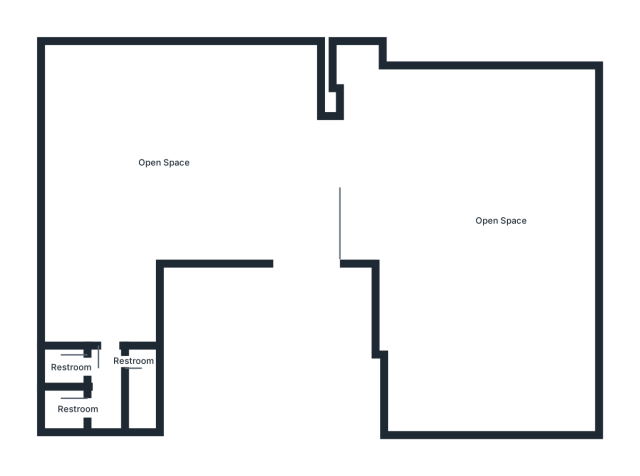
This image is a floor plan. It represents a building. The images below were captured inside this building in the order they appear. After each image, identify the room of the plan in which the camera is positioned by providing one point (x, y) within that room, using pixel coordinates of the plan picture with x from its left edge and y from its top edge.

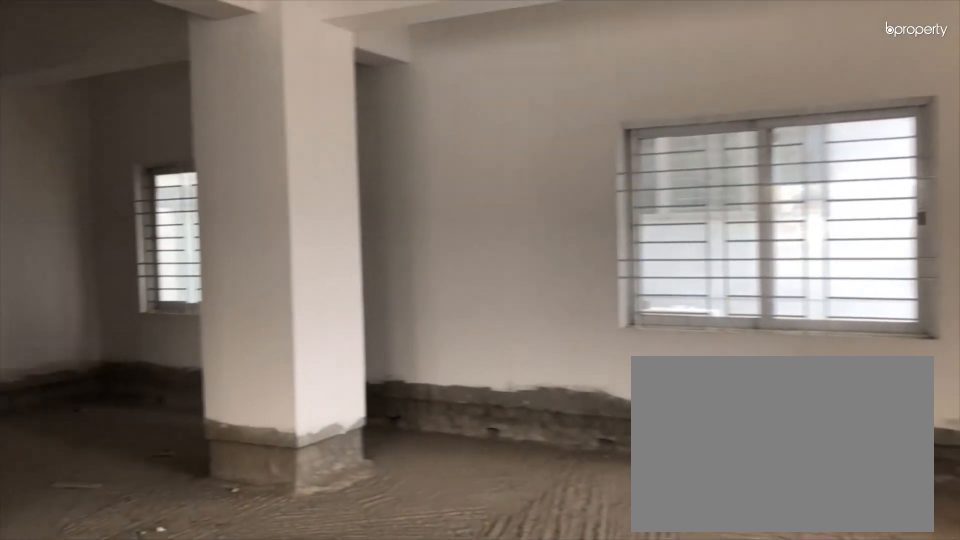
(160, 165)
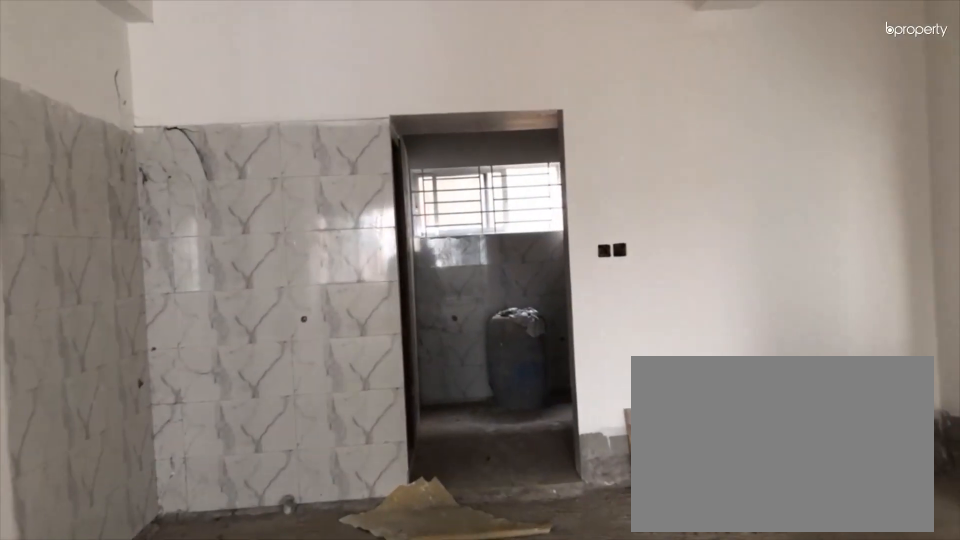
(107, 255)
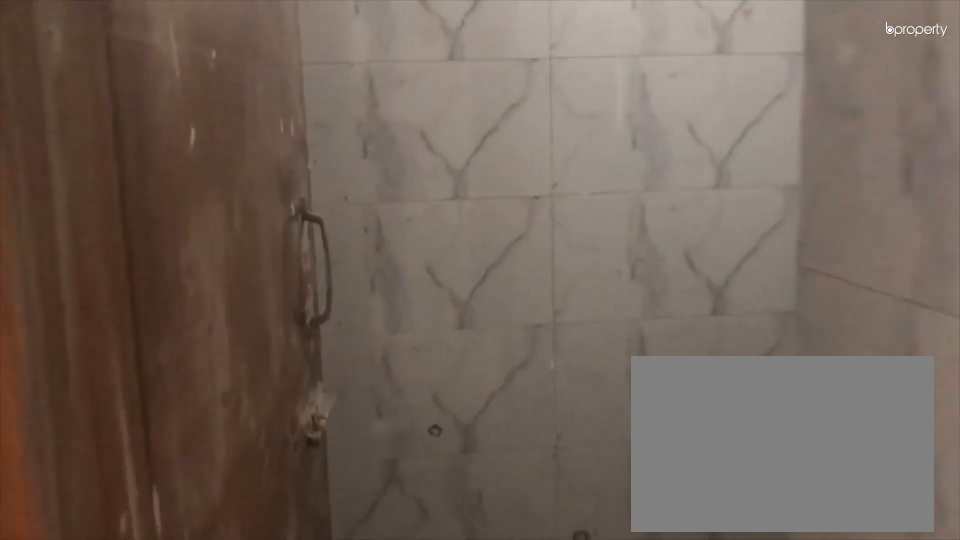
(108, 360)
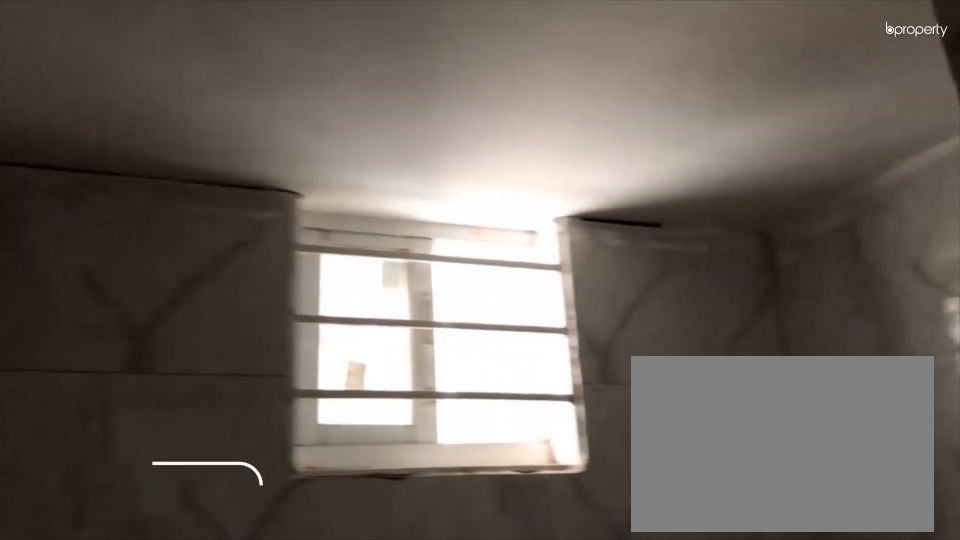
(108, 360)
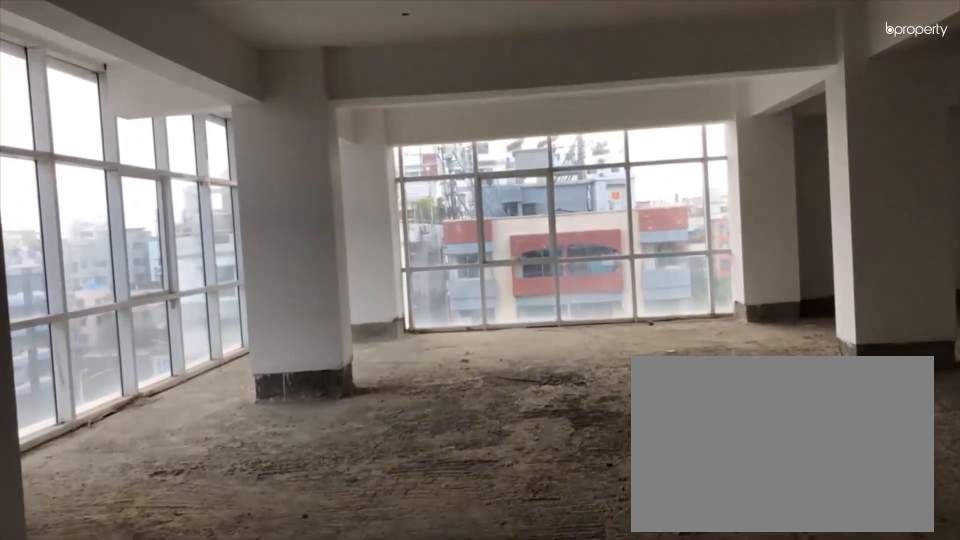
(465, 198)
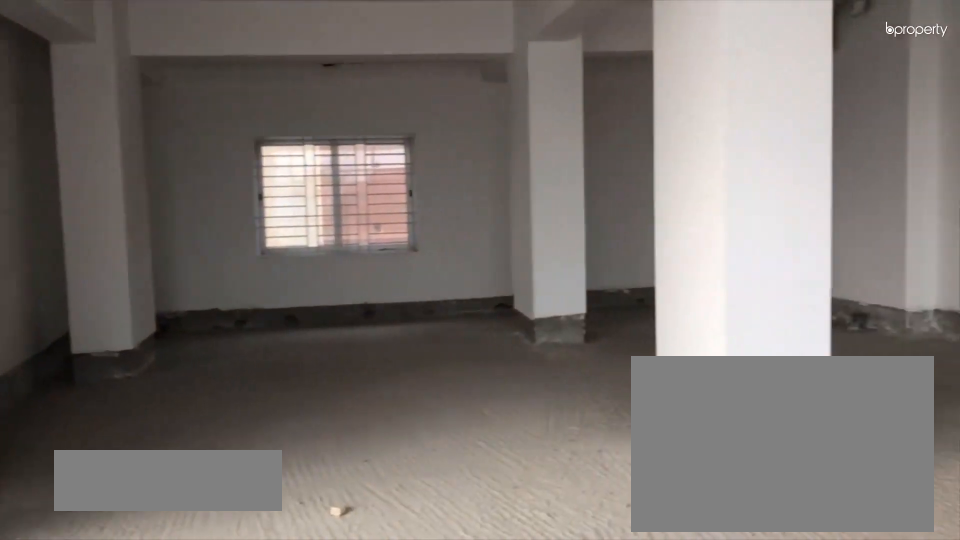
(465, 198)
